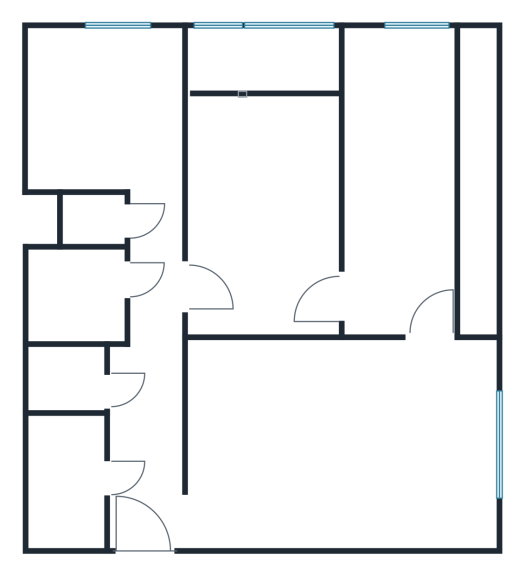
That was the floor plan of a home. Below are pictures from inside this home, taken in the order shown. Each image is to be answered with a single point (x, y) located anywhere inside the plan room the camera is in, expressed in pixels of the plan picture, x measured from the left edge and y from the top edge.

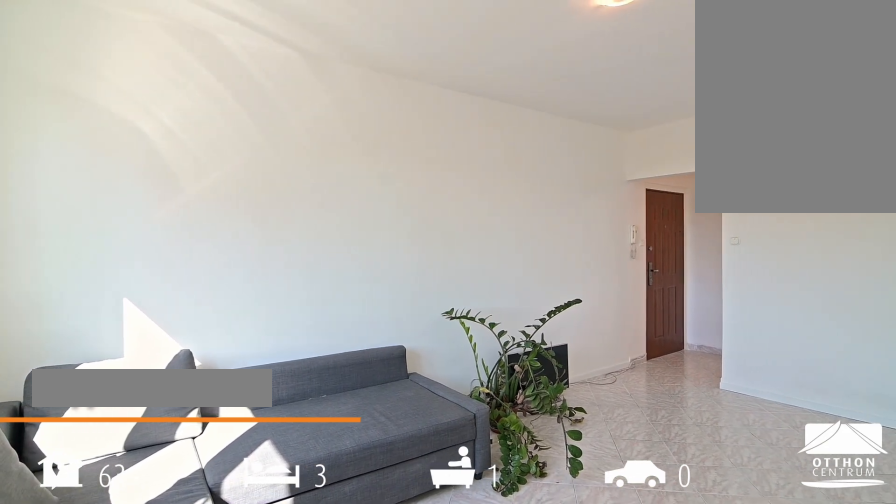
(343, 447)
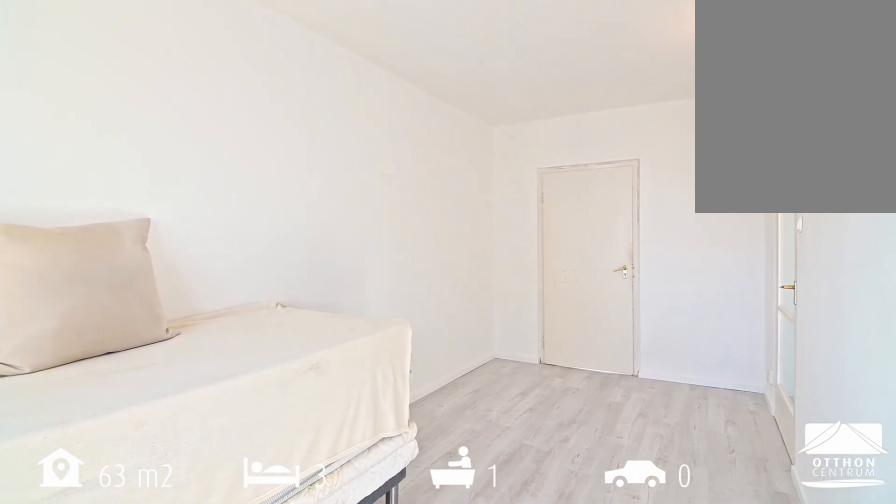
(404, 197)
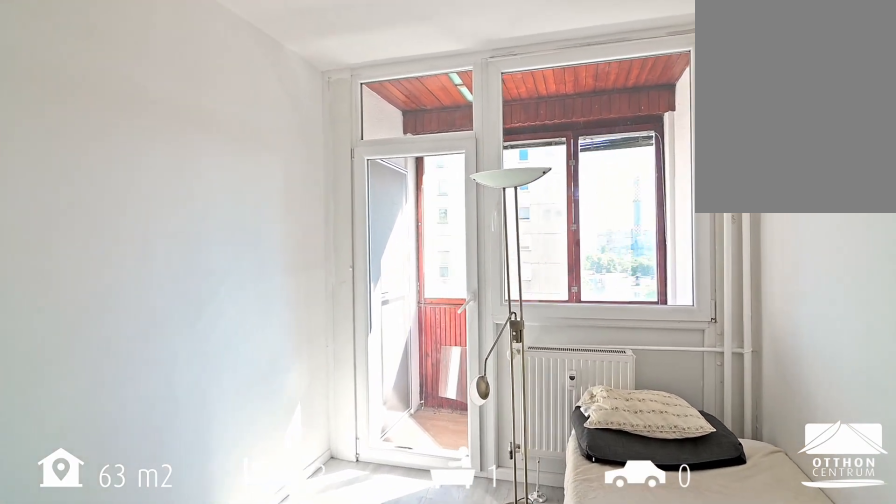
(269, 214)
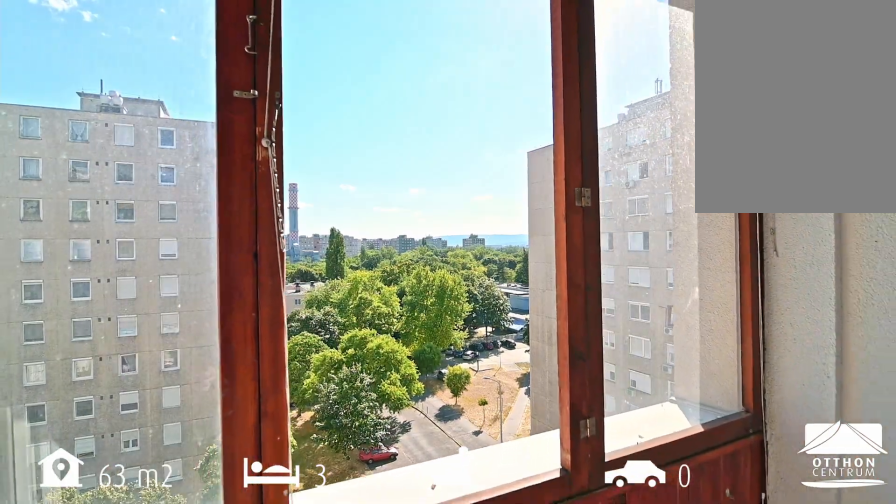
(265, 63)
